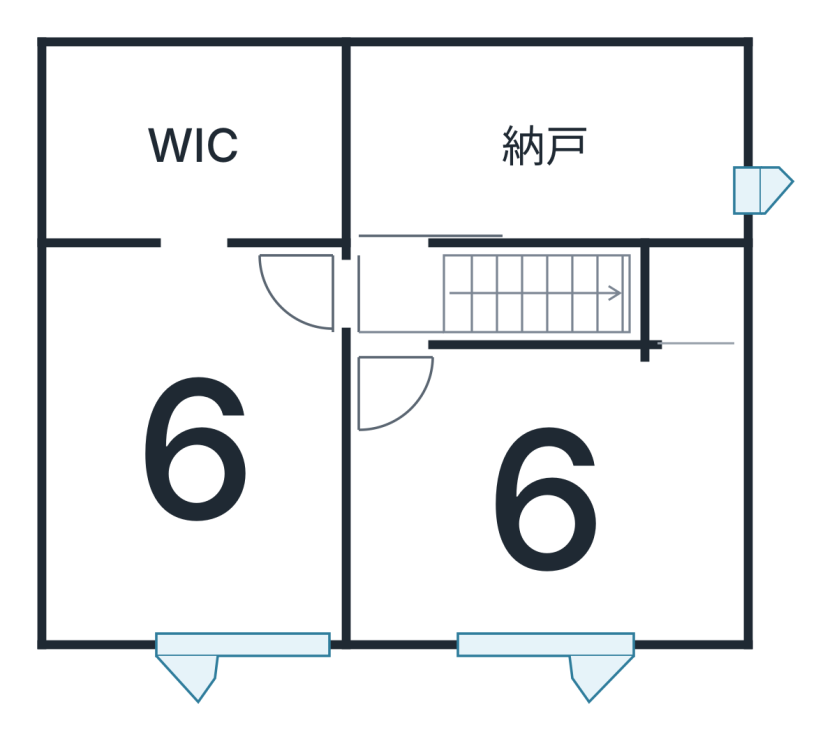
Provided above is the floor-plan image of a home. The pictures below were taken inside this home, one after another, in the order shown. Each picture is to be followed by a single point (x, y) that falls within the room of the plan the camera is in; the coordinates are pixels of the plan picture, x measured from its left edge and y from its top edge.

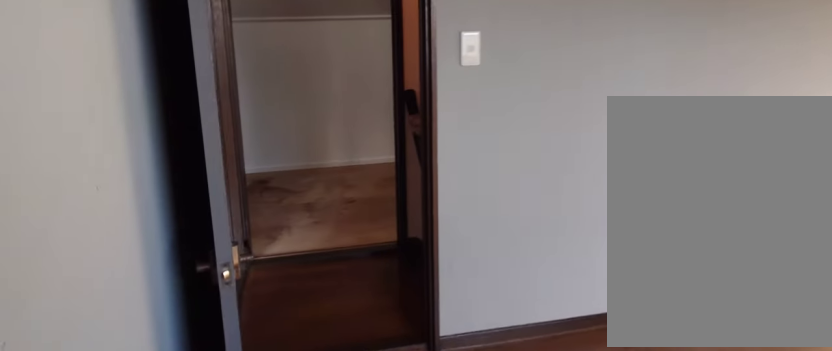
(529, 520)
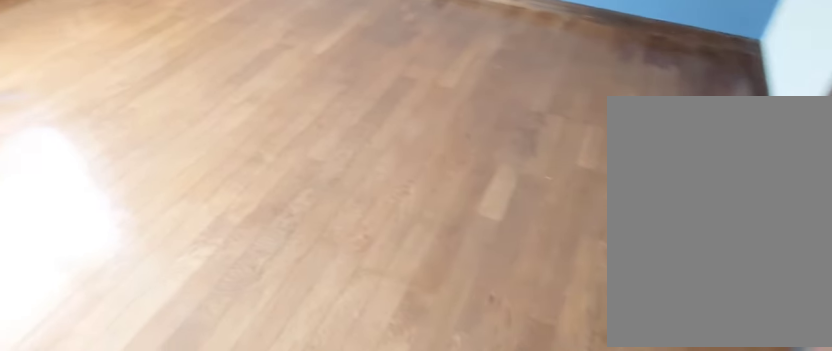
(178, 476)
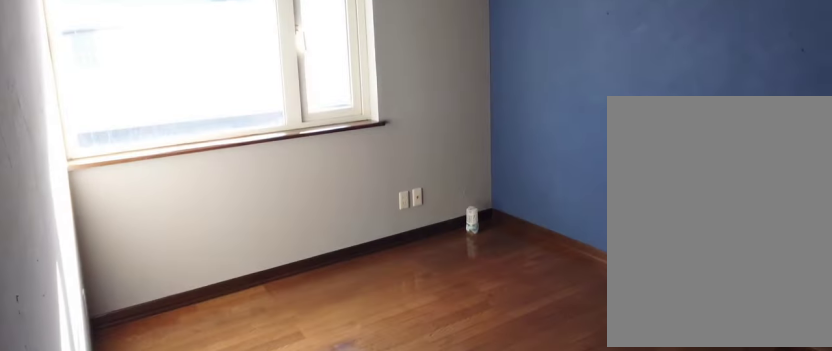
(178, 476)
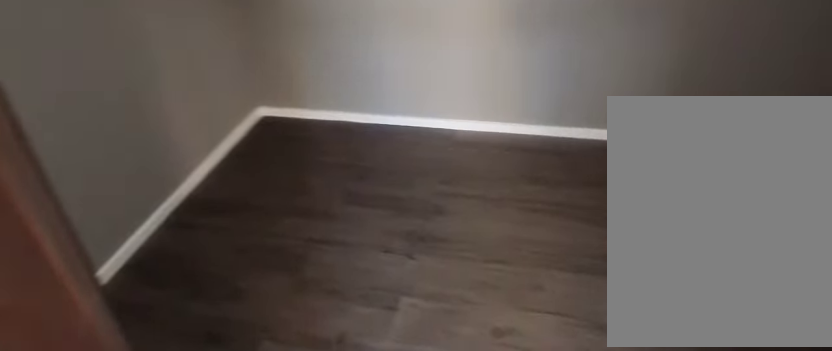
(205, 158)
